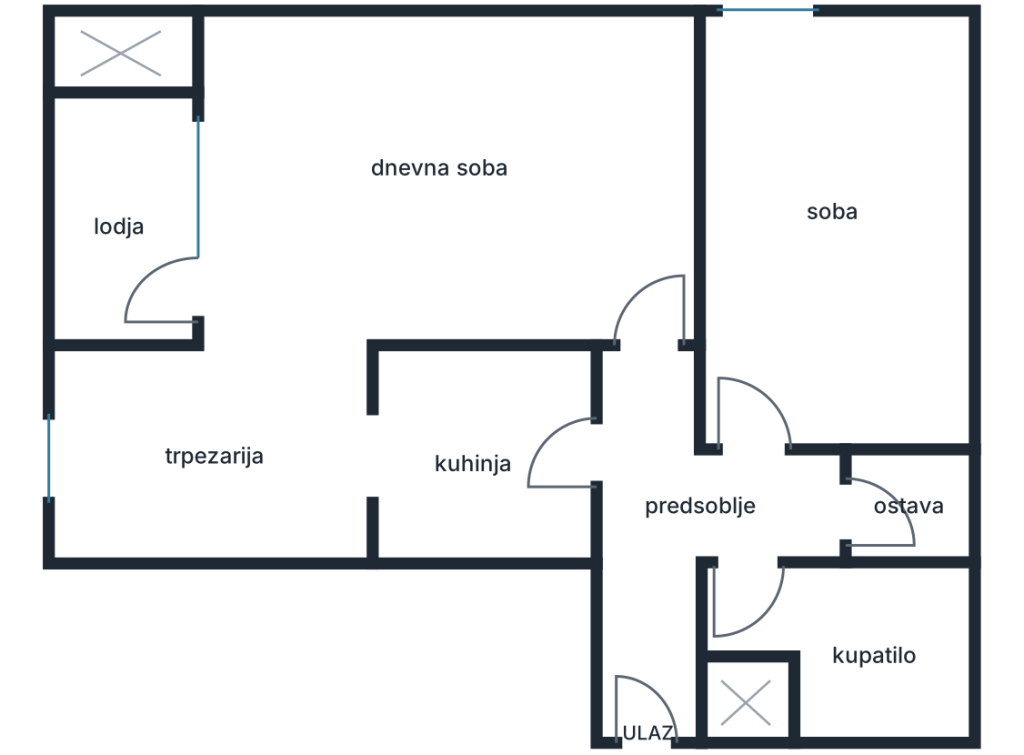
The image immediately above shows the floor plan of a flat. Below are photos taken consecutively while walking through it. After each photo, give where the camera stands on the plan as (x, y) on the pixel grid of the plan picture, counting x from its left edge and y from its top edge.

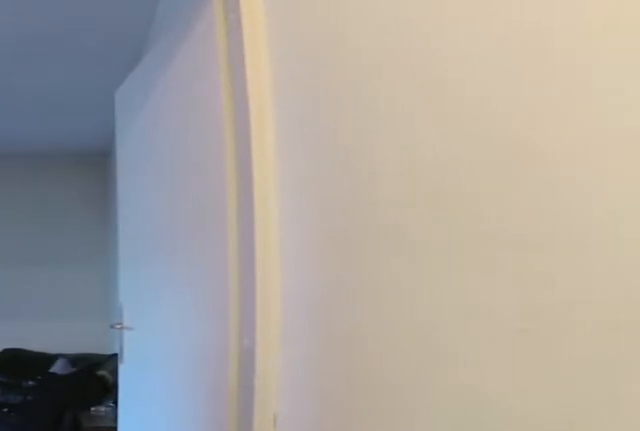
(642, 513)
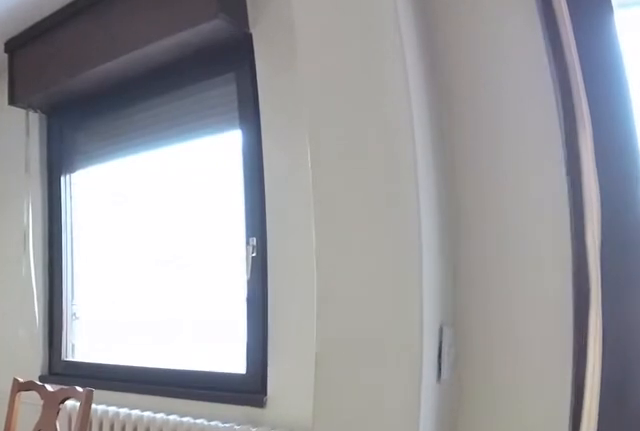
(249, 286)
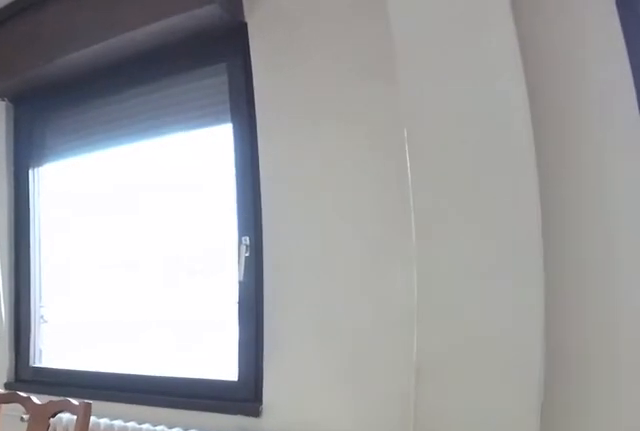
(248, 296)
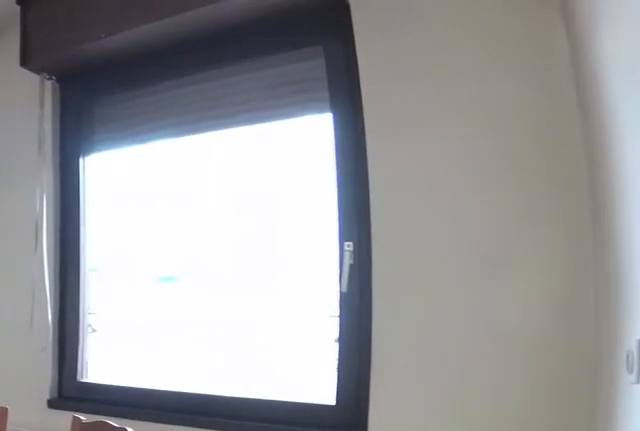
(248, 325)
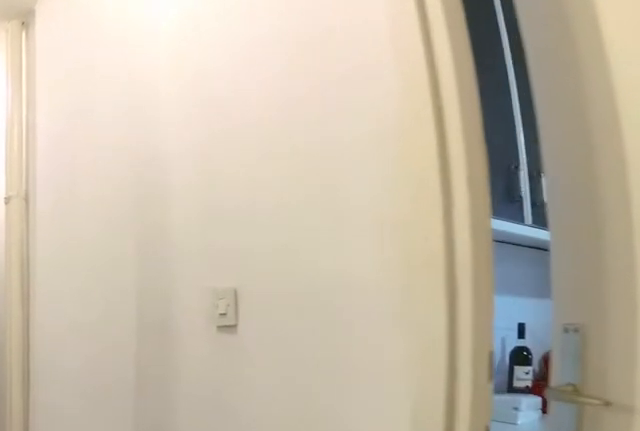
(631, 411)
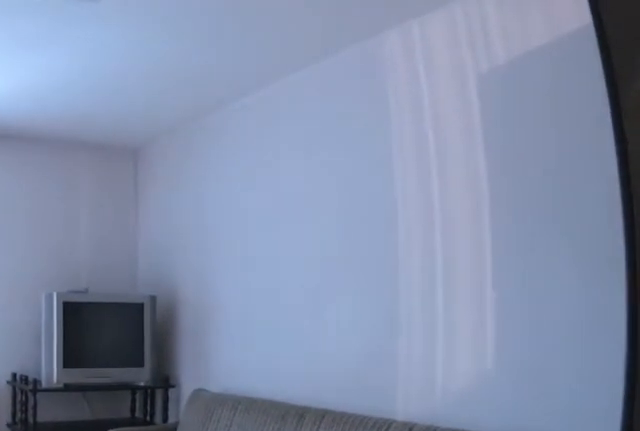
(772, 478)
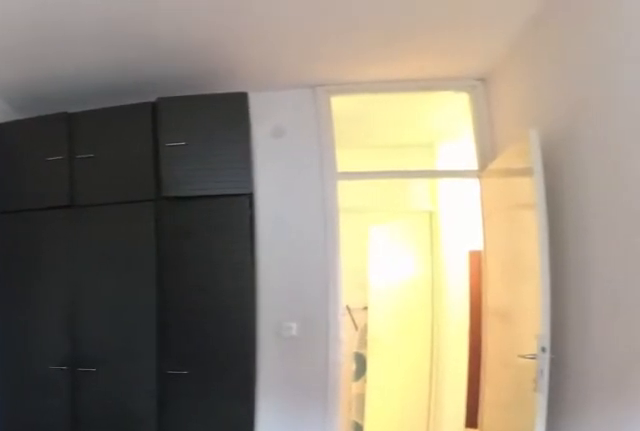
(757, 51)
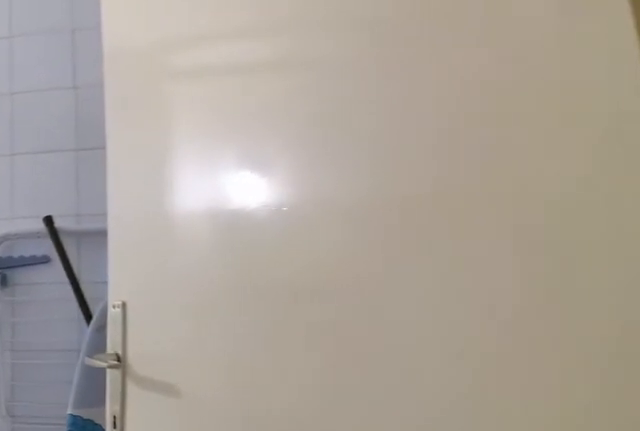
(771, 503)
